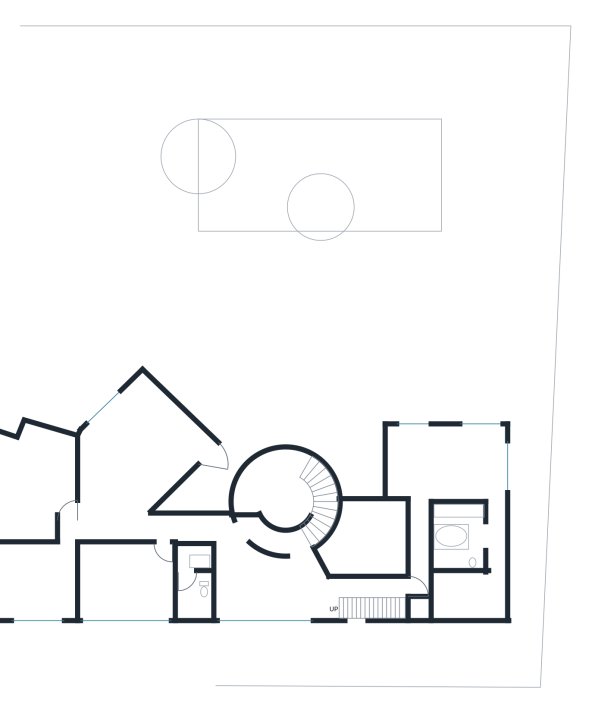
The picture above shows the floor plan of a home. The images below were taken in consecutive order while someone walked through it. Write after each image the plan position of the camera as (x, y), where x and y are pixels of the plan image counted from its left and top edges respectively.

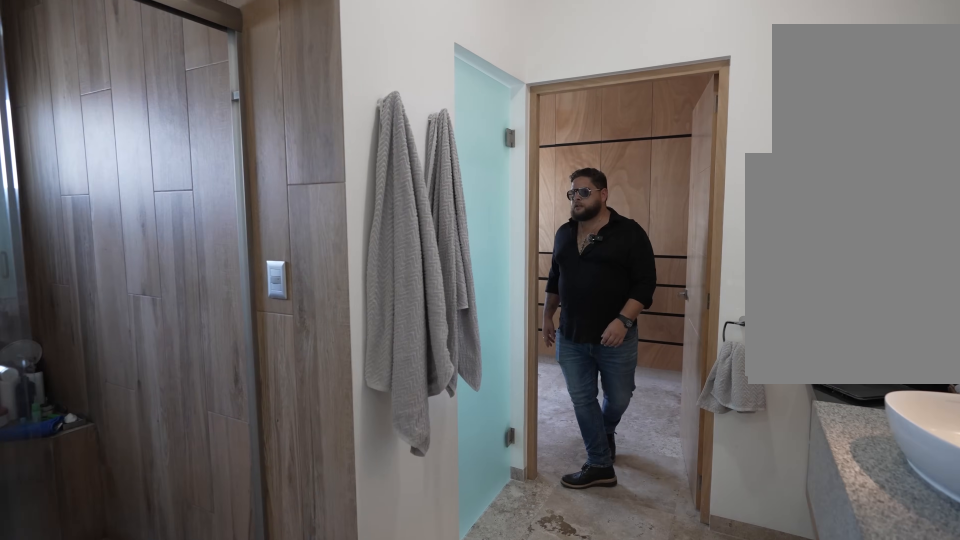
(495, 548)
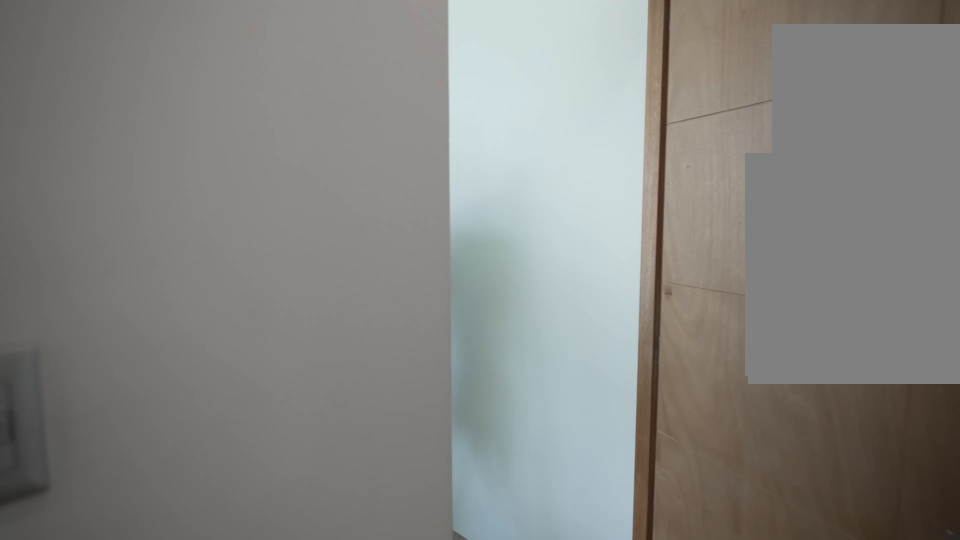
(487, 441)
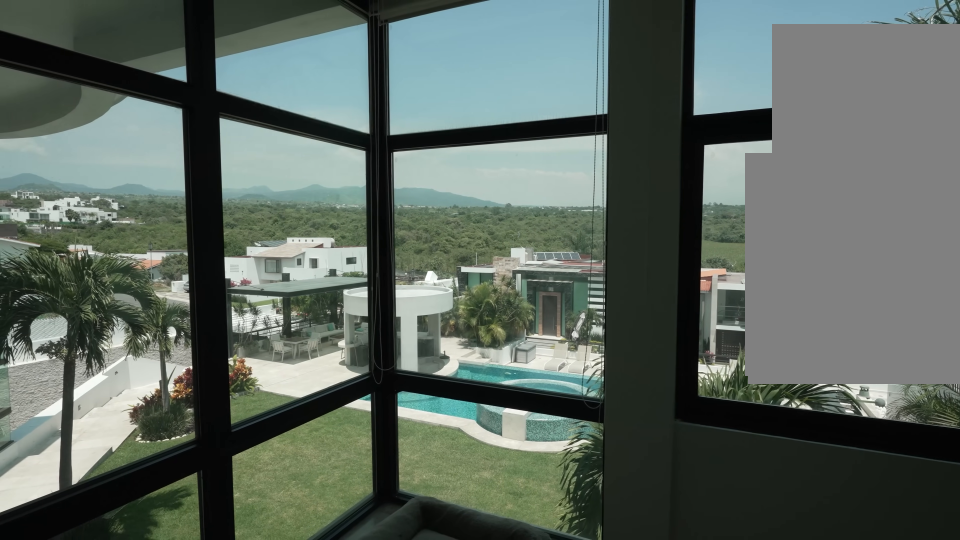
(436, 440)
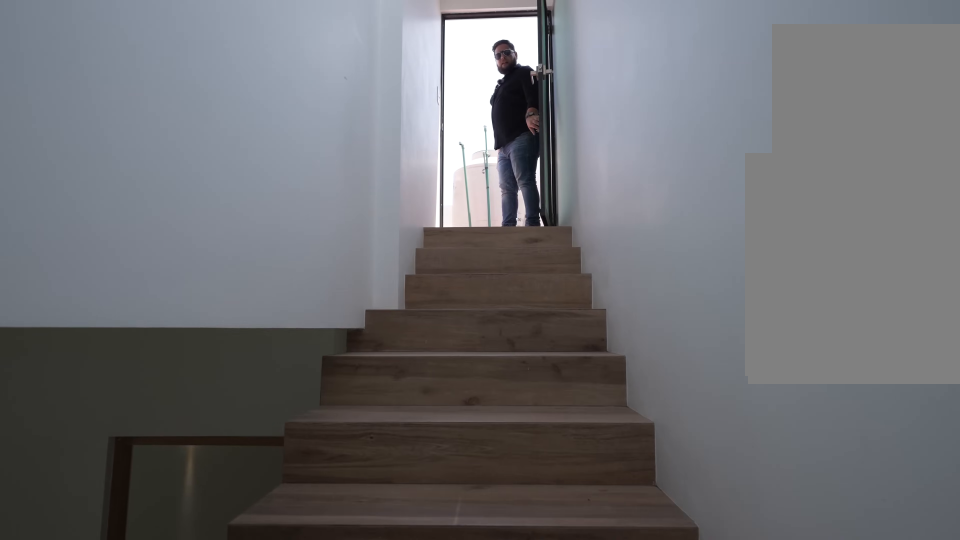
(354, 608)
